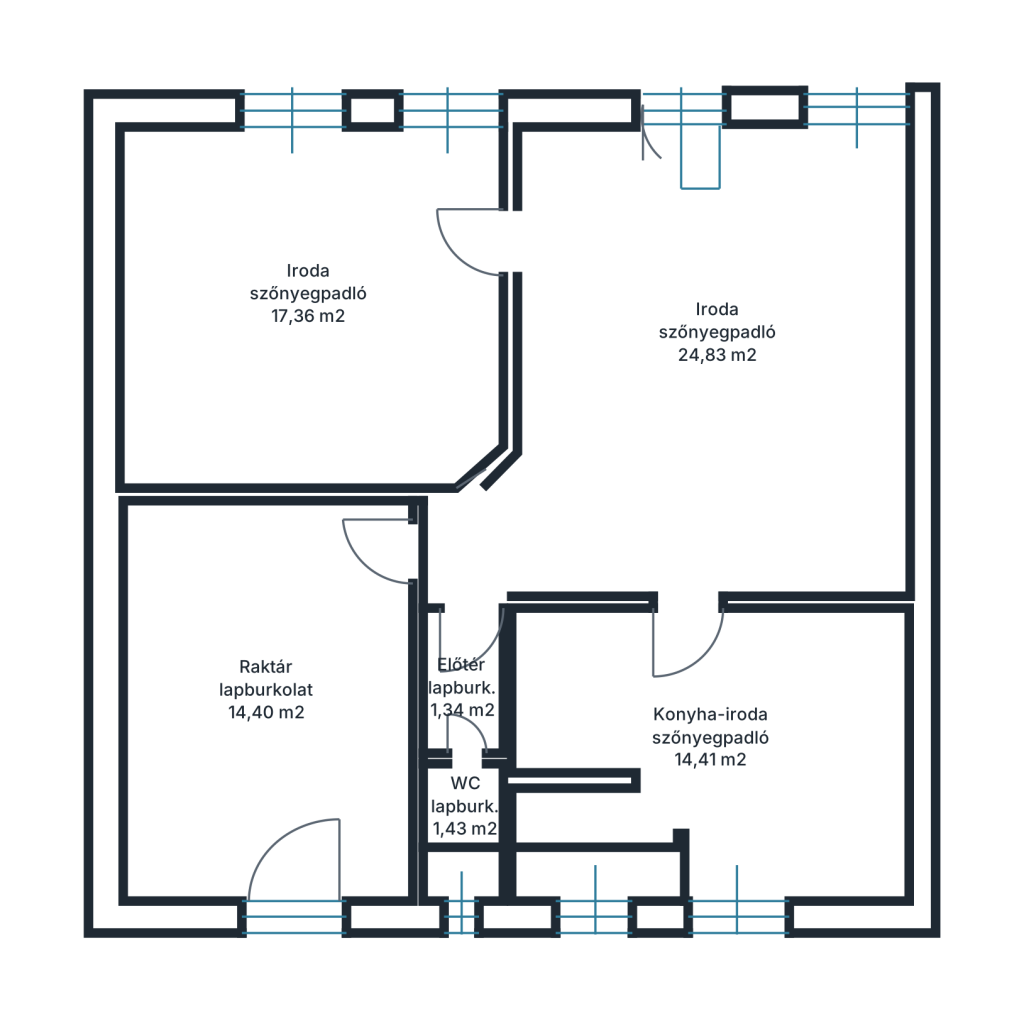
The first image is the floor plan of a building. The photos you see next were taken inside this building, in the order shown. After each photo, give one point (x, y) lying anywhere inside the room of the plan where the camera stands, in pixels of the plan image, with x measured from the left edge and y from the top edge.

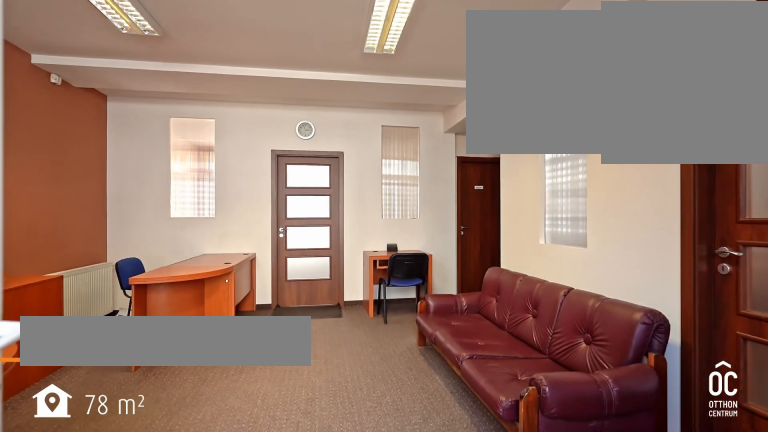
(709, 344)
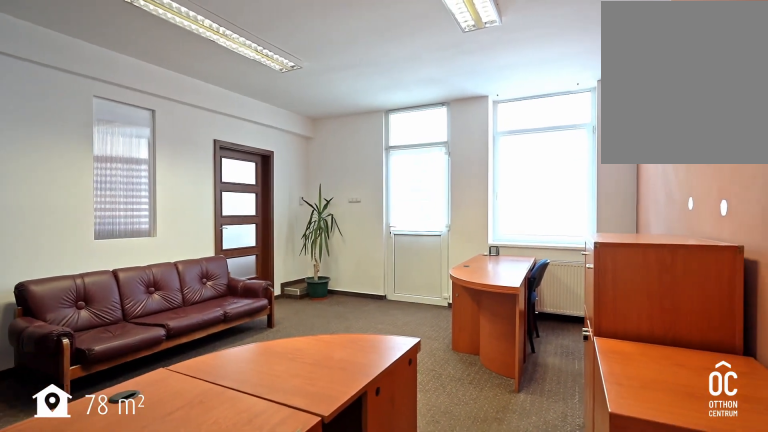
(708, 344)
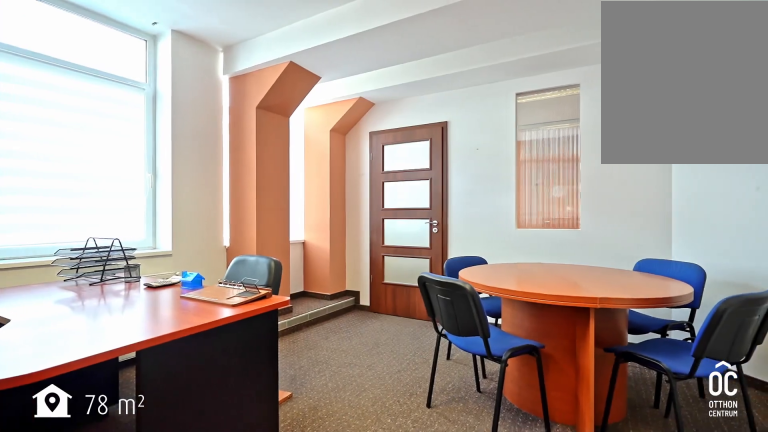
(310, 299)
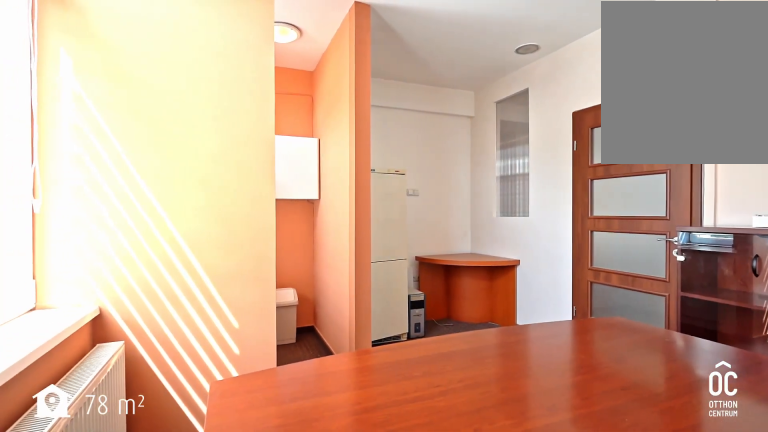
(715, 739)
